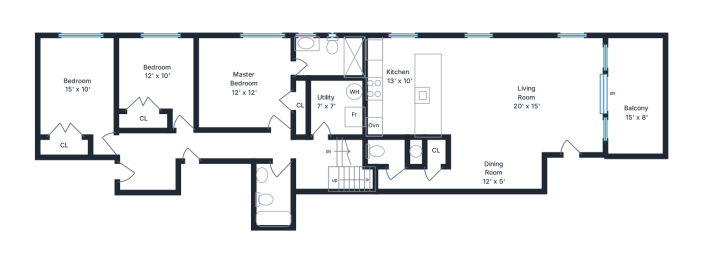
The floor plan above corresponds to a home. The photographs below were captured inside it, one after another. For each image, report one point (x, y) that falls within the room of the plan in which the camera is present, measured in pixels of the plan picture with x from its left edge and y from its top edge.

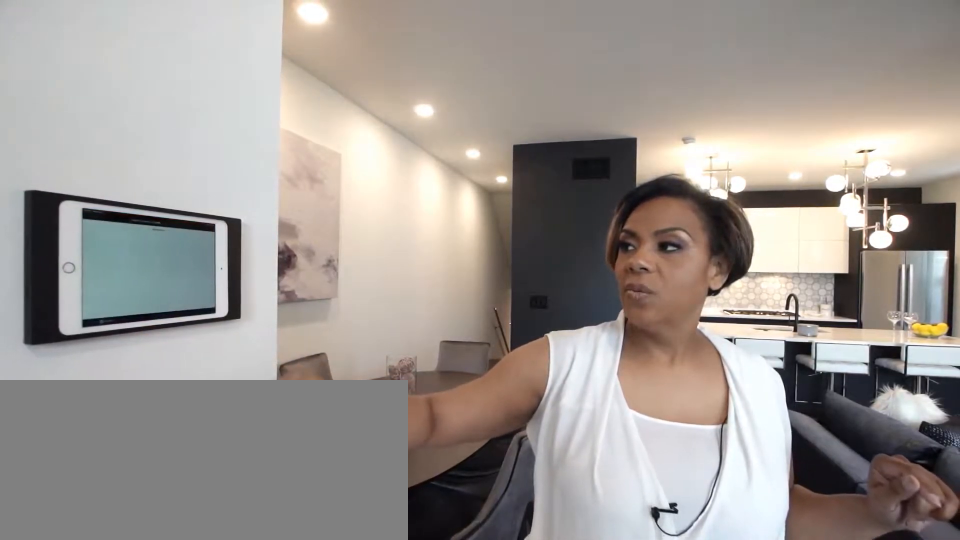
(494, 110)
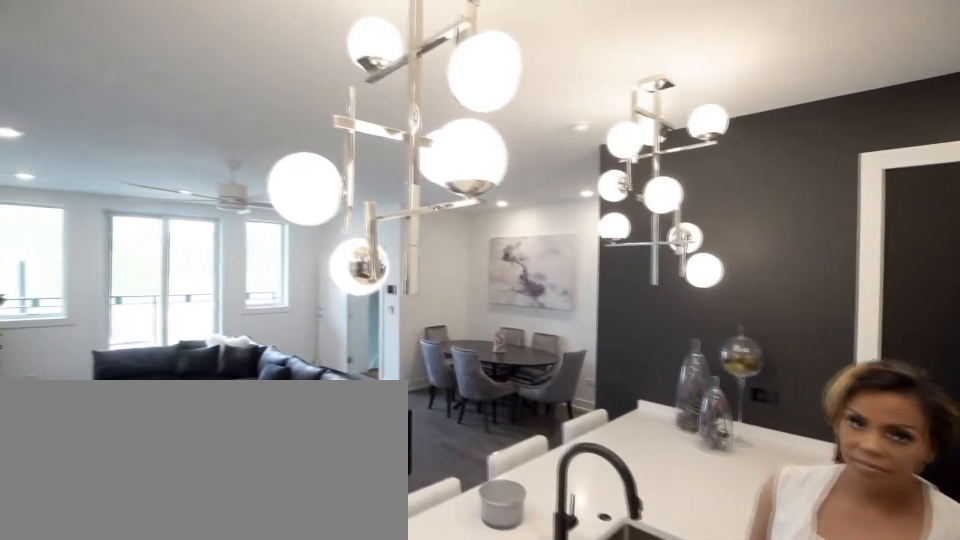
(493, 109)
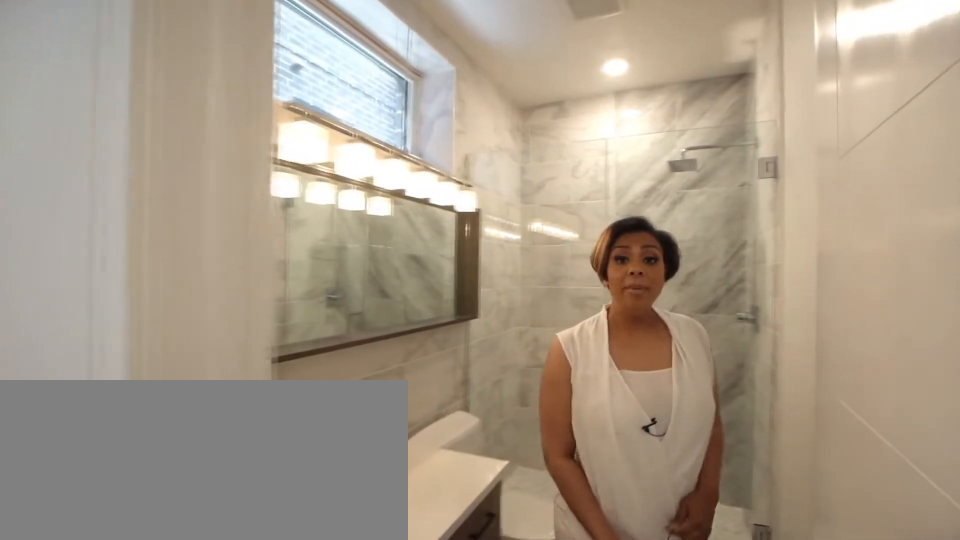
(323, 62)
